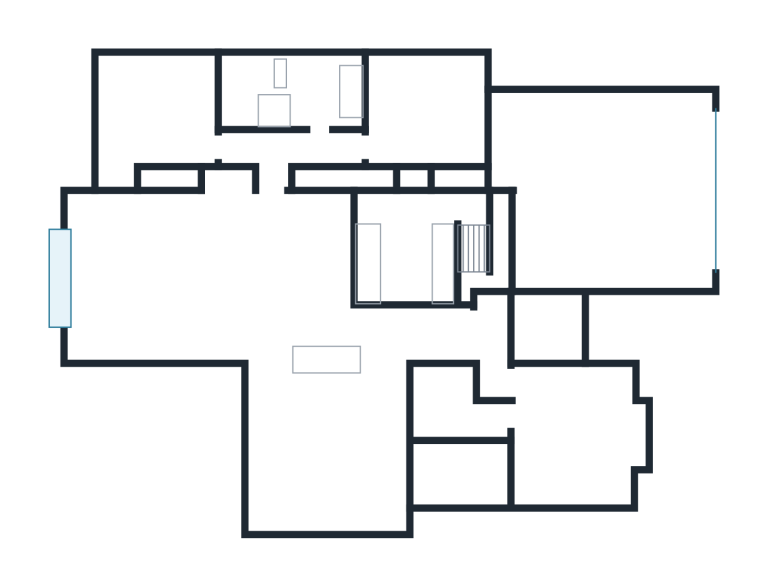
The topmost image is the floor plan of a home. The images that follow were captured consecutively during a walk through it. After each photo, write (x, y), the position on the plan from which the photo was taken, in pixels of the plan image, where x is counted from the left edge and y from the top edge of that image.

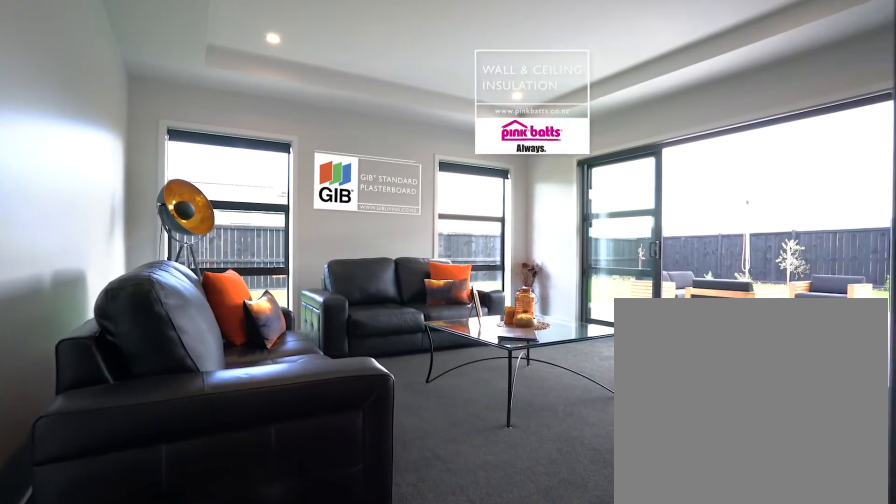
(376, 394)
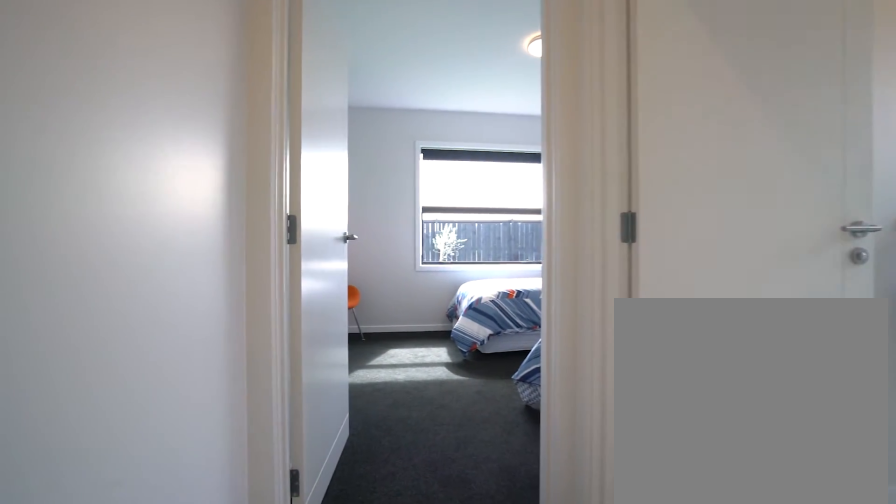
(246, 154)
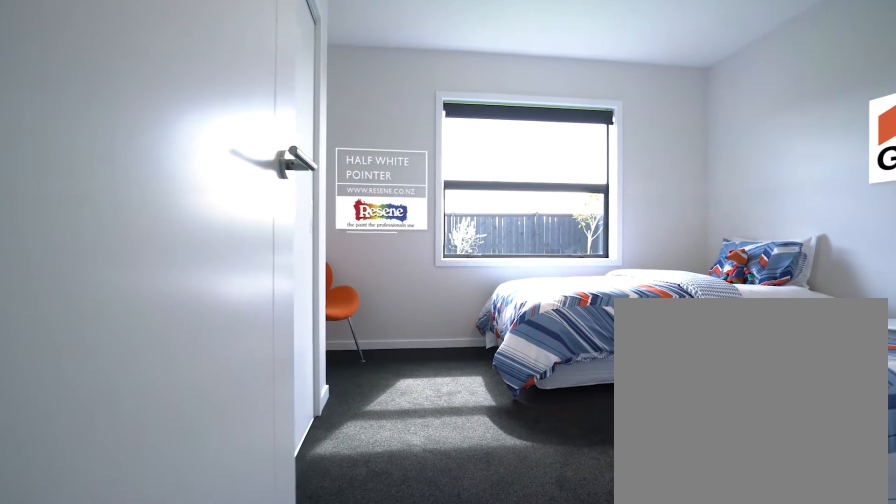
(205, 154)
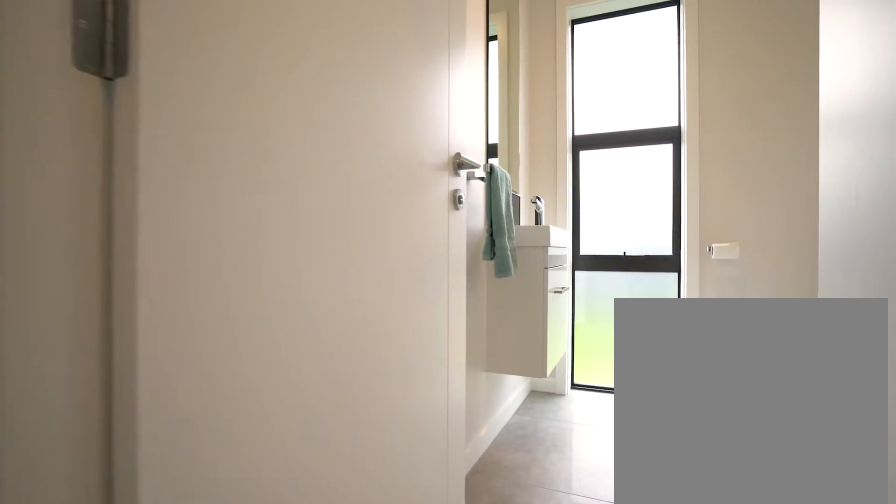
(234, 129)
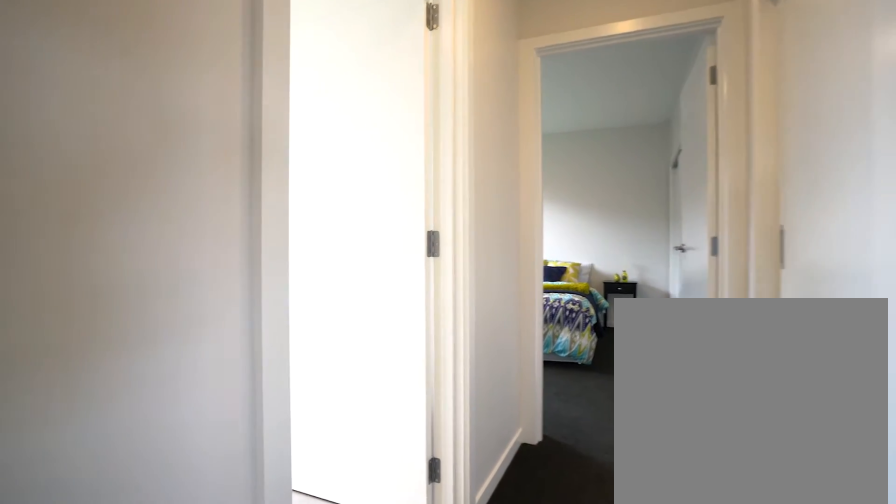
(306, 142)
